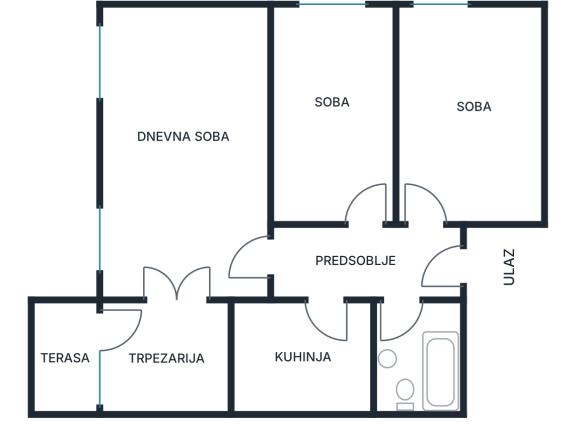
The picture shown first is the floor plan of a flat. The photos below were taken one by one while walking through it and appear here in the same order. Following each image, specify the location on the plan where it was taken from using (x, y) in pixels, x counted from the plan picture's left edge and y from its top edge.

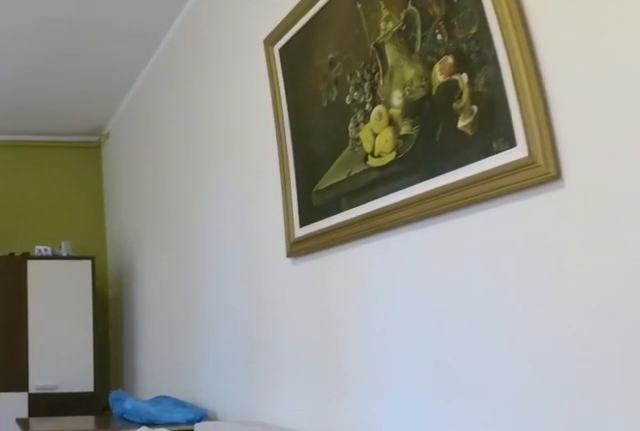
(228, 181)
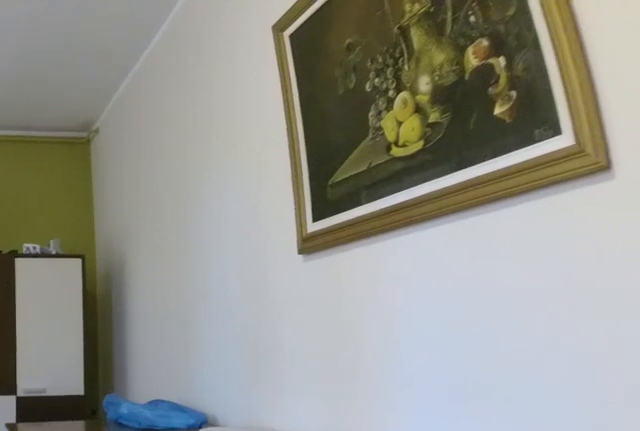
(225, 171)
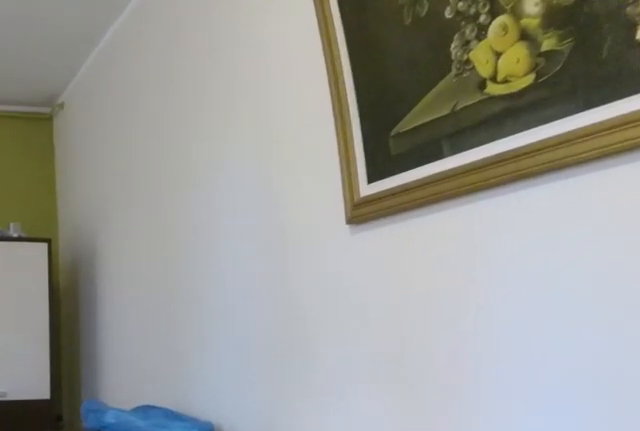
(219, 143)
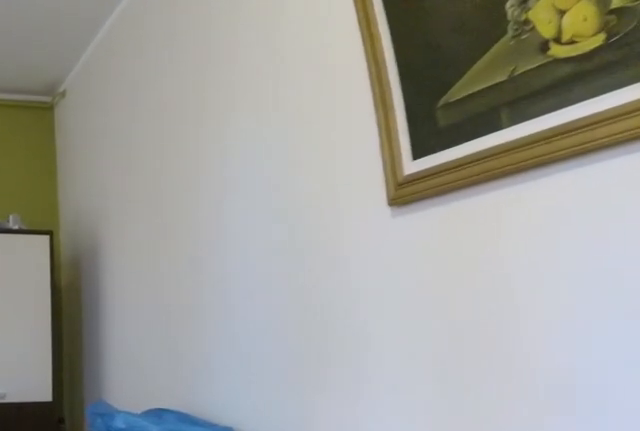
(216, 134)
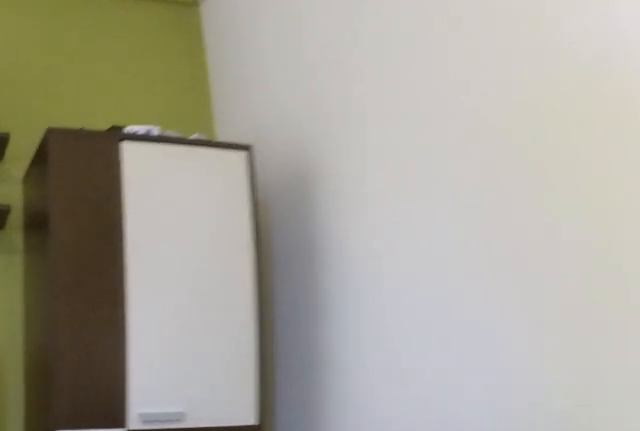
(201, 67)
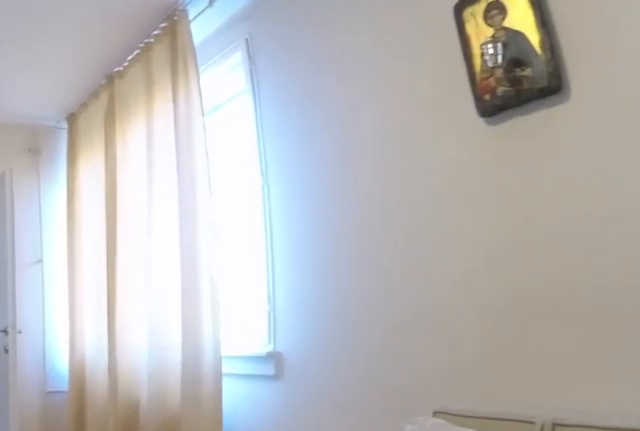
(198, 49)
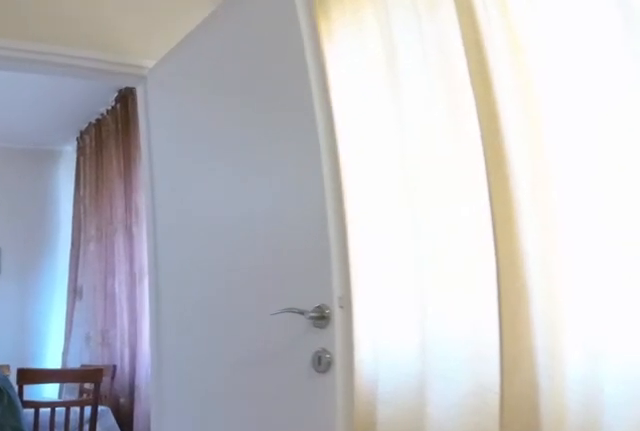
(196, 174)
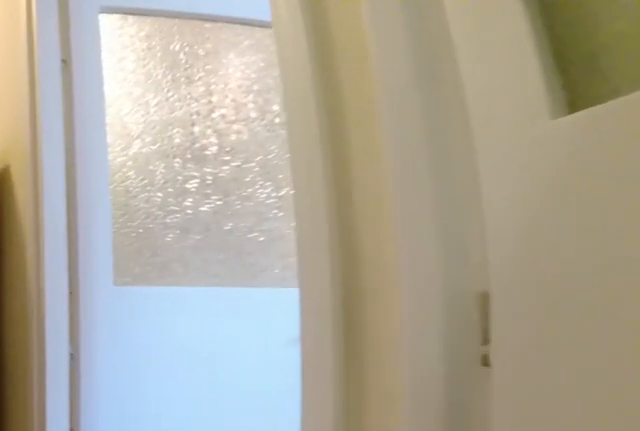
(269, 258)
